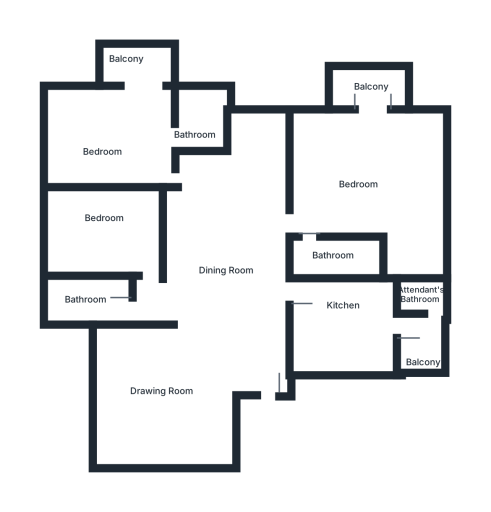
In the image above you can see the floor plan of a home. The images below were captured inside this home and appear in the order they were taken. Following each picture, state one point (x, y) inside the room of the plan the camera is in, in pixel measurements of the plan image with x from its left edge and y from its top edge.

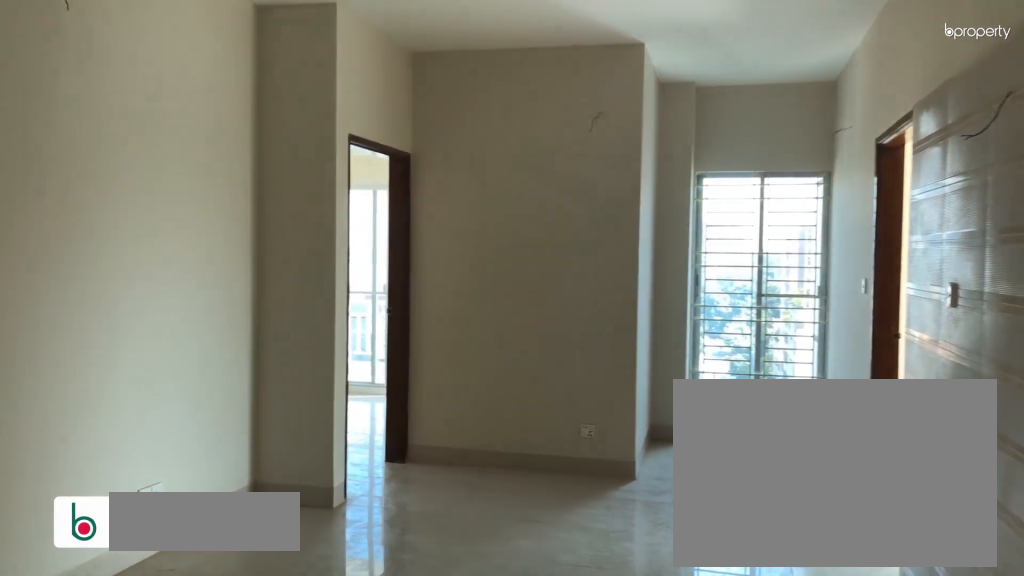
(227, 329)
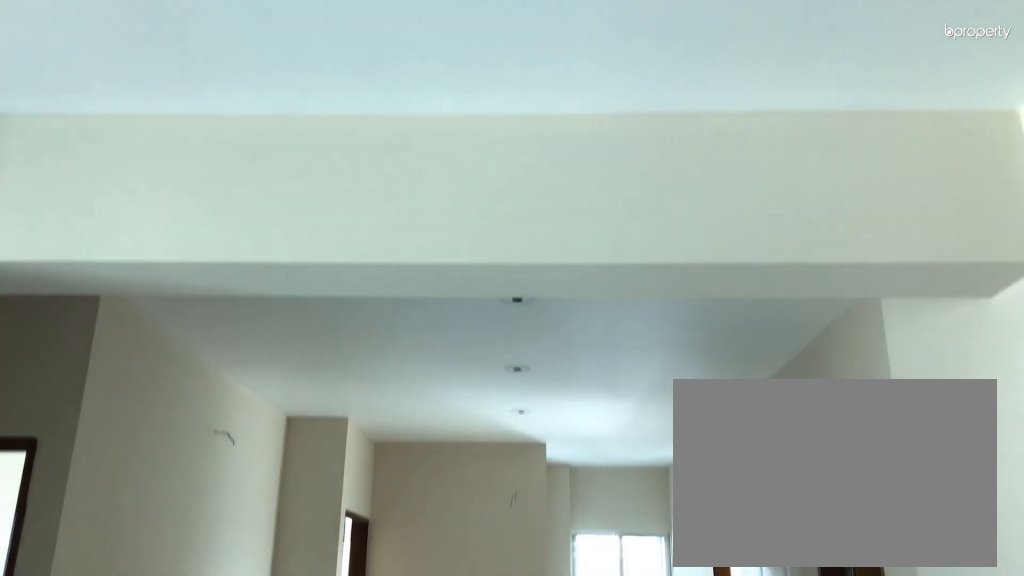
(215, 337)
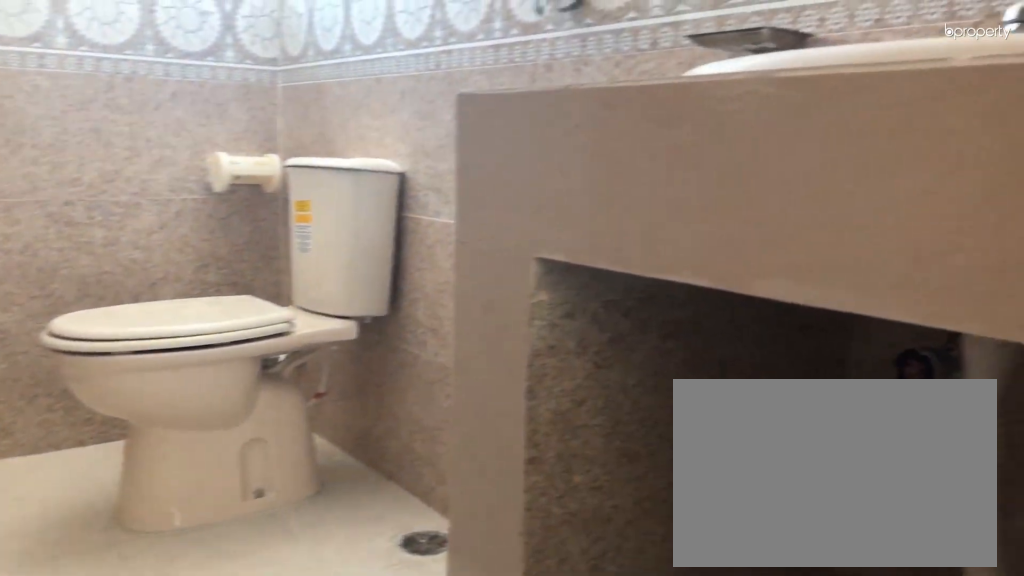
(108, 298)
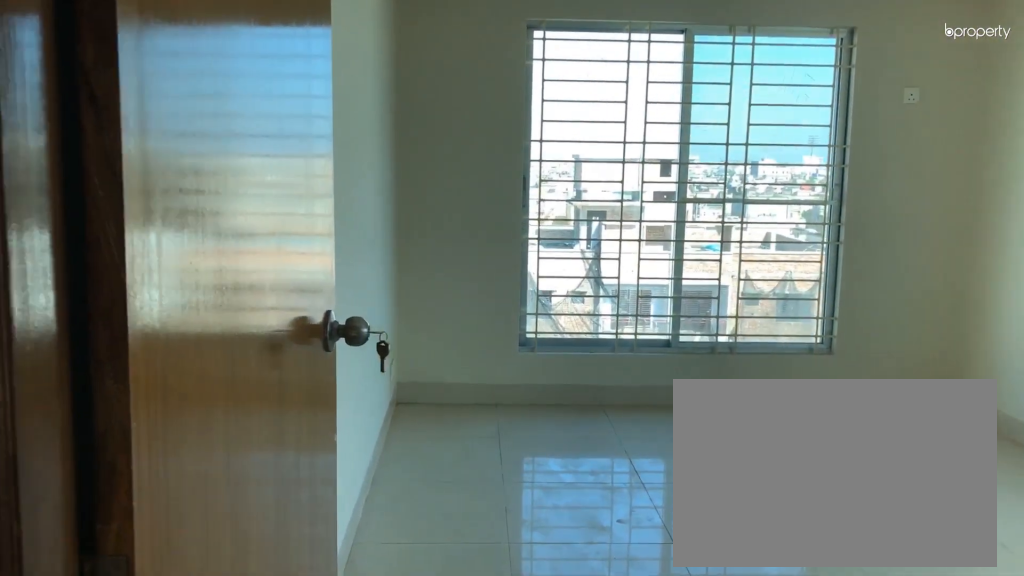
(206, 184)
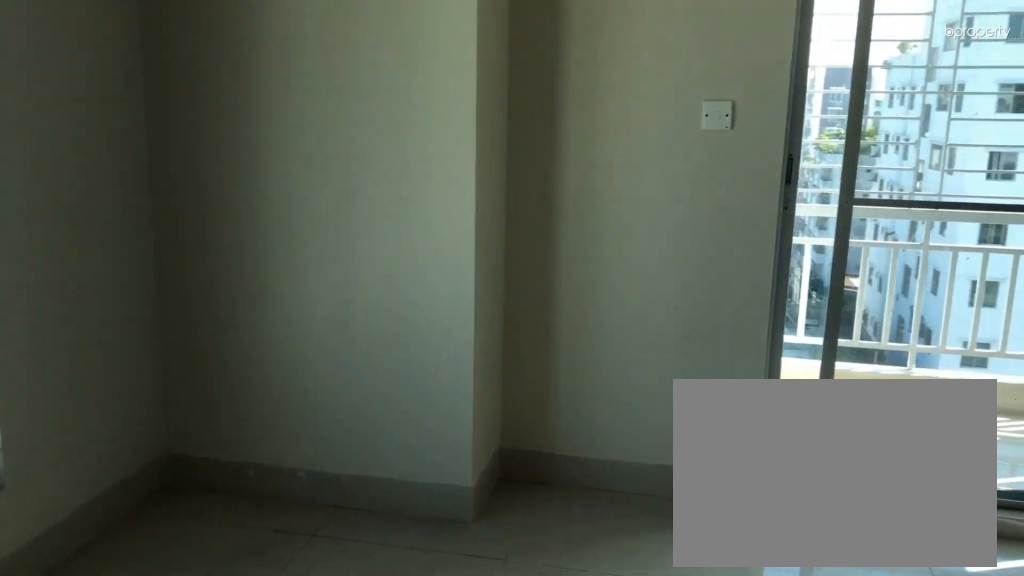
(117, 135)
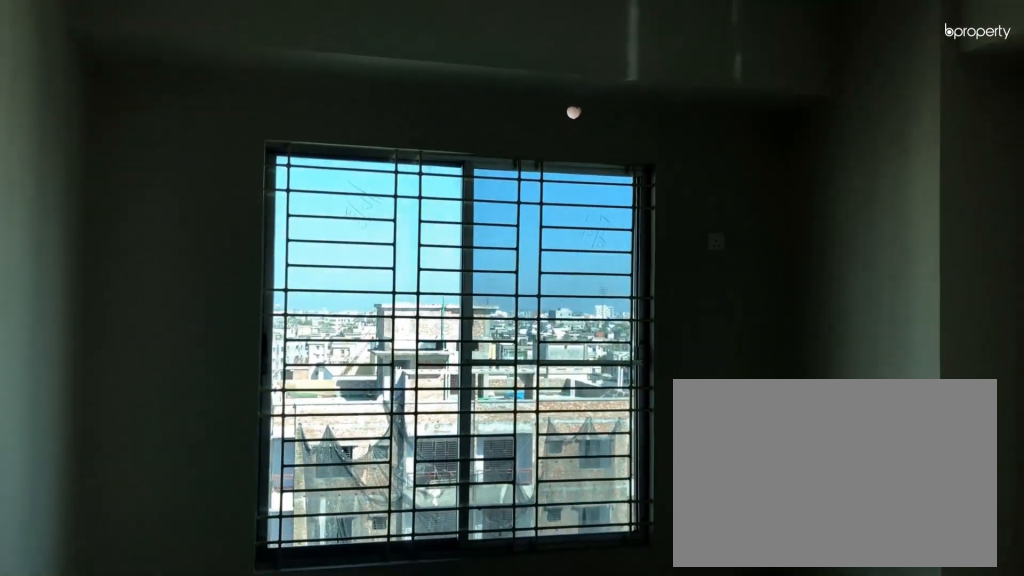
(117, 135)
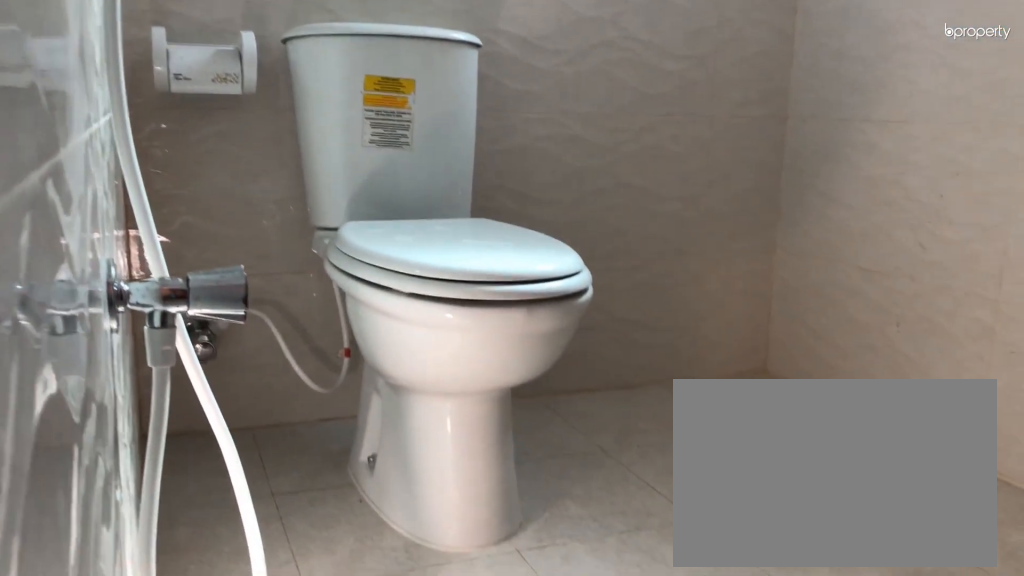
(202, 125)
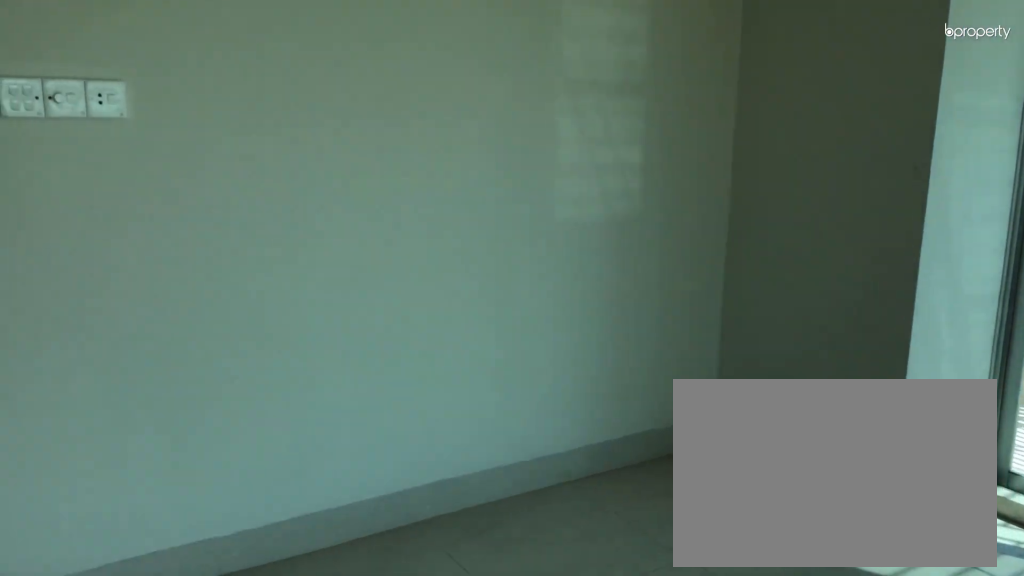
(368, 180)
